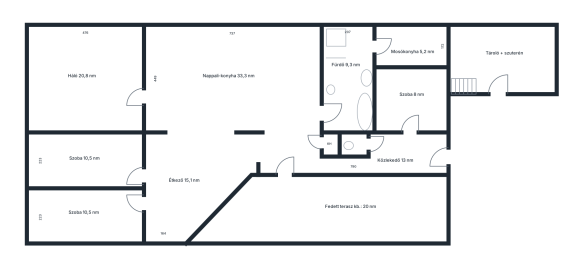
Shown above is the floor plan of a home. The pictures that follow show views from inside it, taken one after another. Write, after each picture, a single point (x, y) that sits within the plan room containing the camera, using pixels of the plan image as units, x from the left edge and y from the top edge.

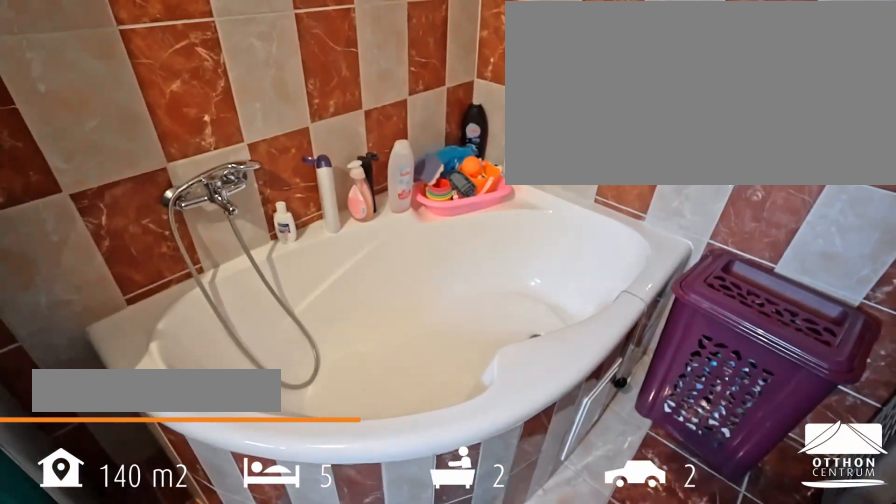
(347, 81)
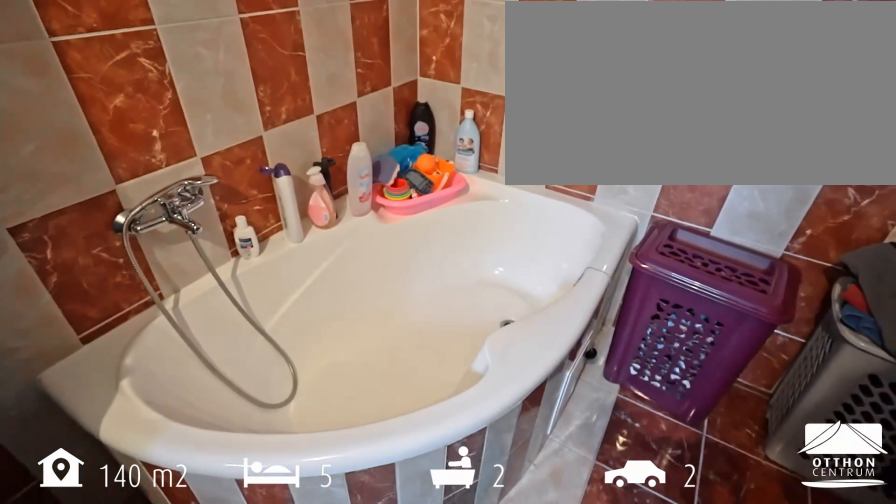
(347, 81)
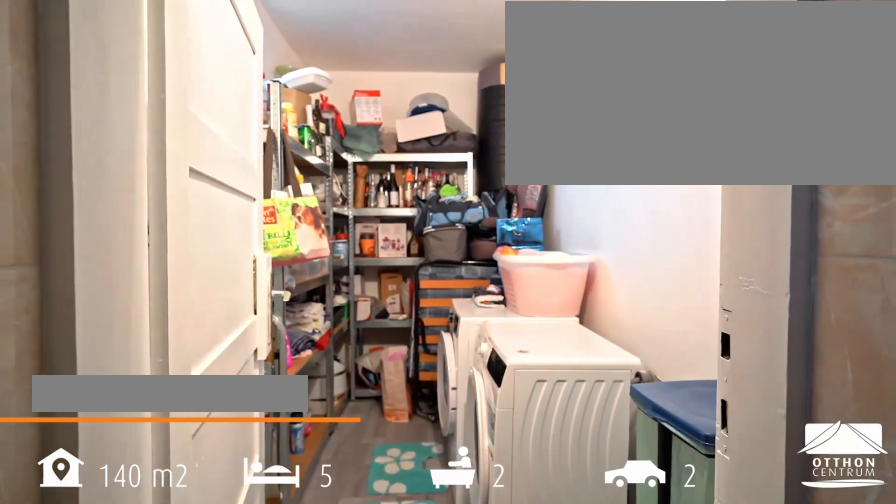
(411, 46)
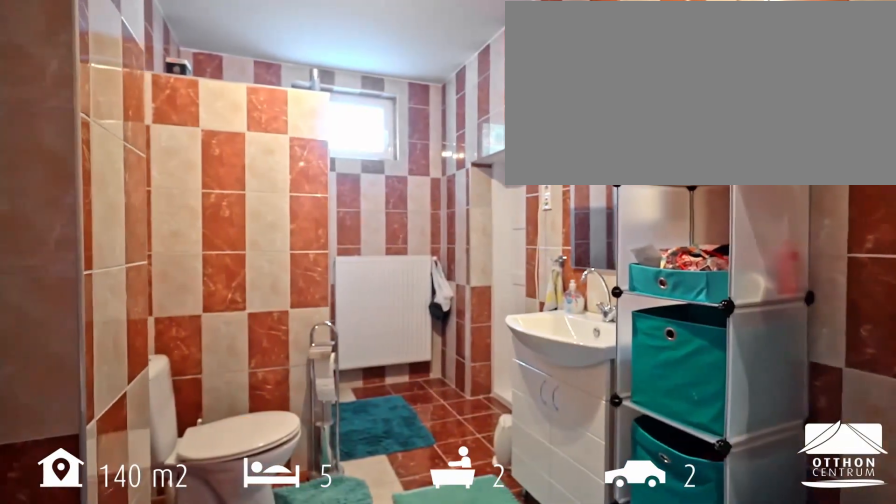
(347, 80)
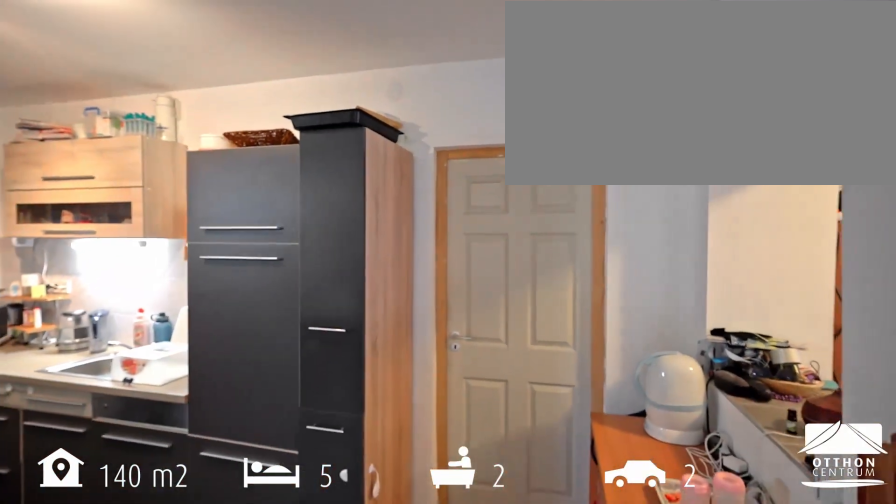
(288, 112)
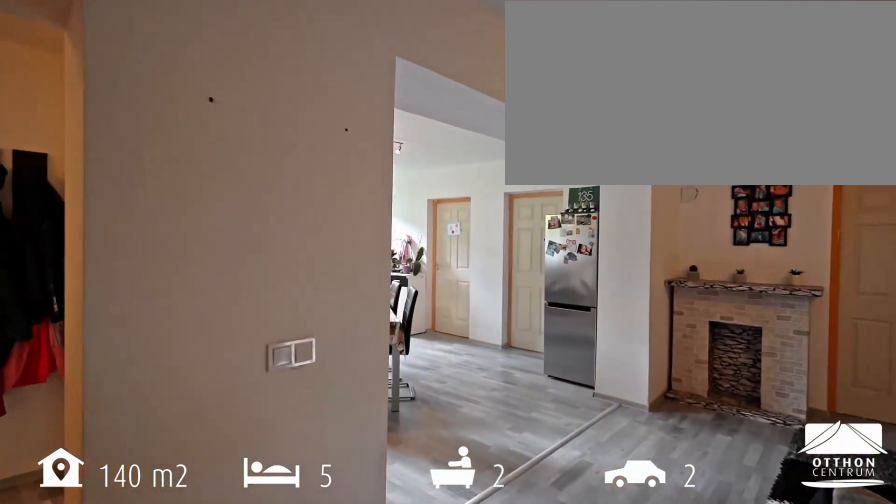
(288, 112)
